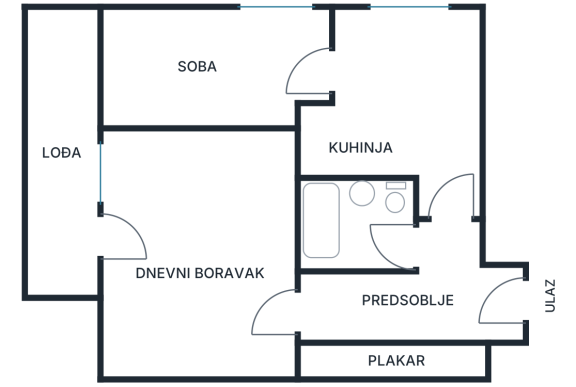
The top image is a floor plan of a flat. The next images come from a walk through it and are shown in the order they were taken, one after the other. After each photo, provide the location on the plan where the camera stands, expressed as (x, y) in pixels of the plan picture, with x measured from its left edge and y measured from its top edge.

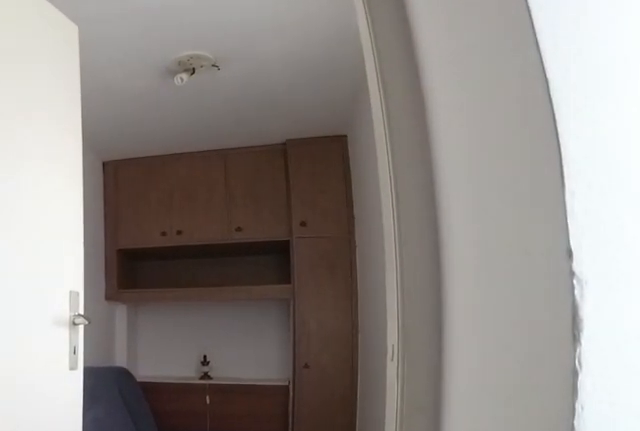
(433, 51)
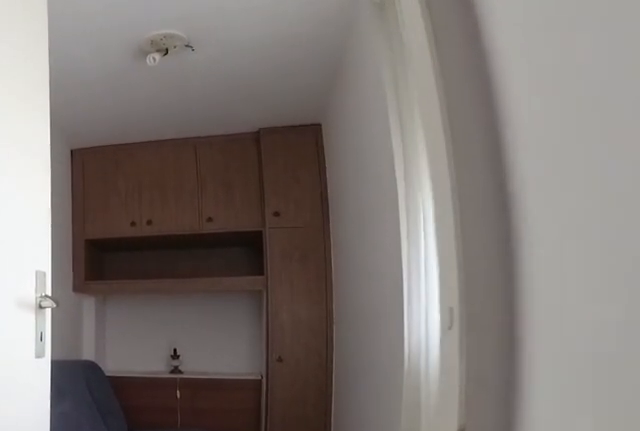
(414, 56)
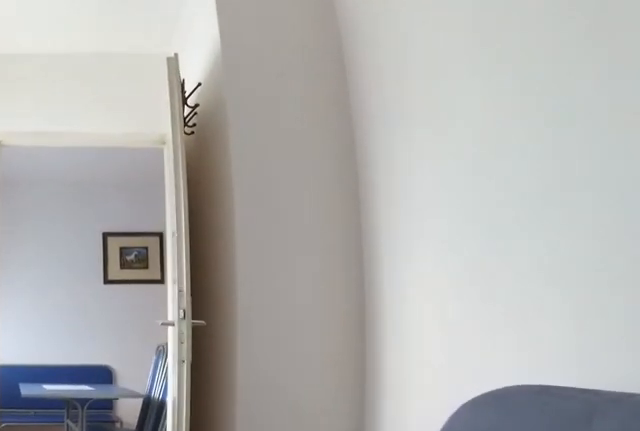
(148, 78)
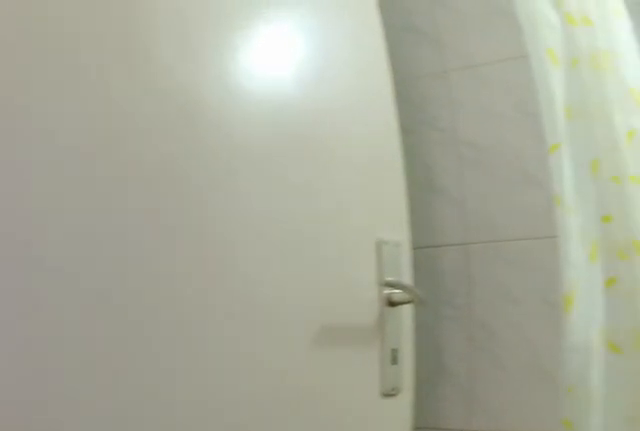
(438, 232)
